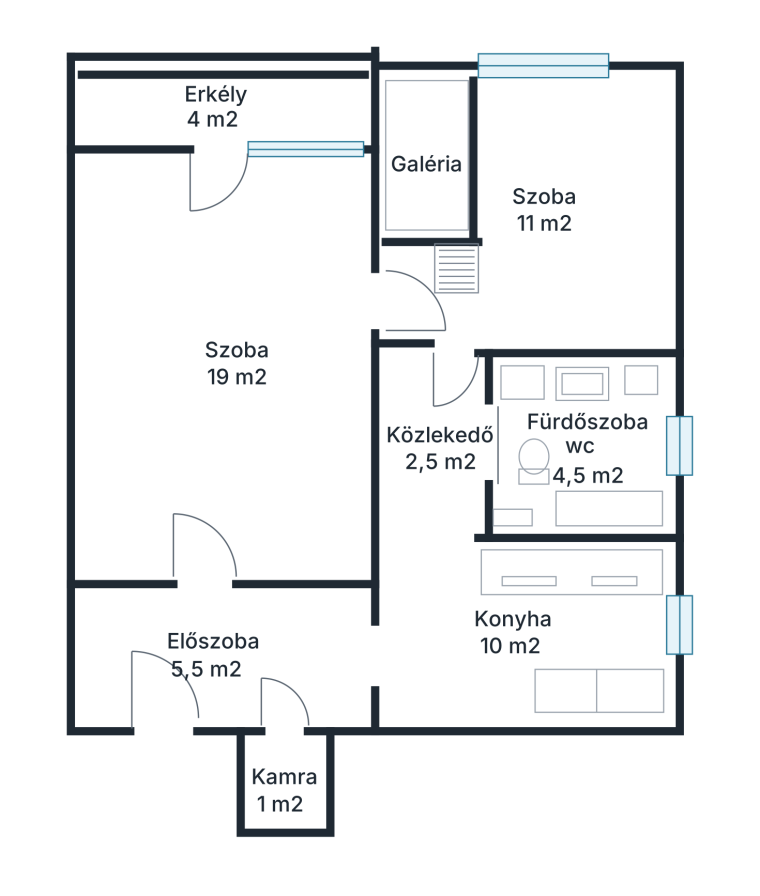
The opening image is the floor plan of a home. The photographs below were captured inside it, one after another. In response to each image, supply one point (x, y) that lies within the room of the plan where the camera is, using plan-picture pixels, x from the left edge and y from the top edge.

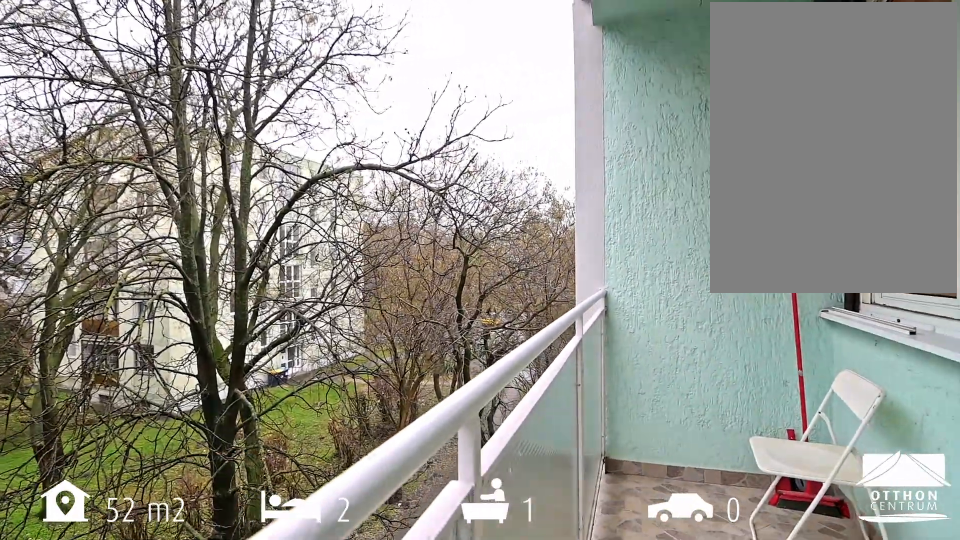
(220, 102)
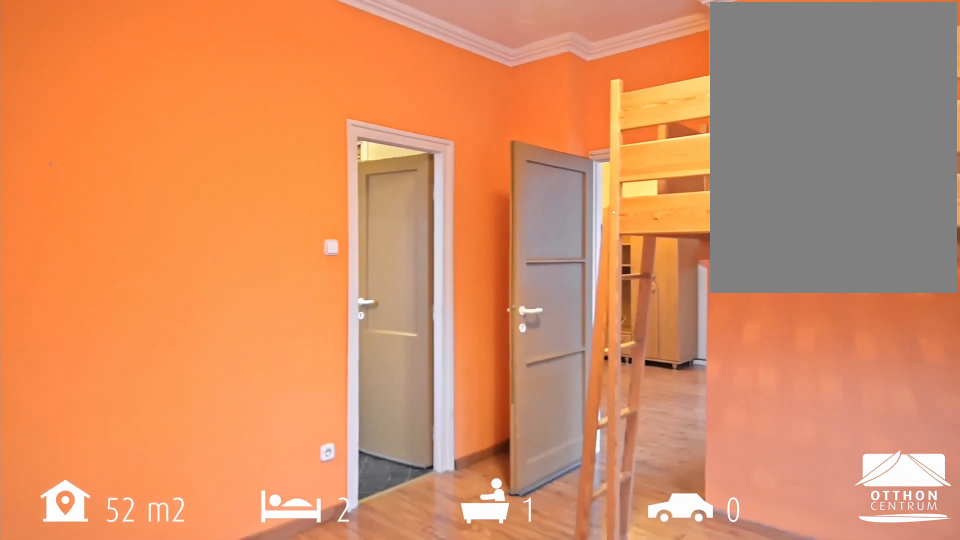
(545, 206)
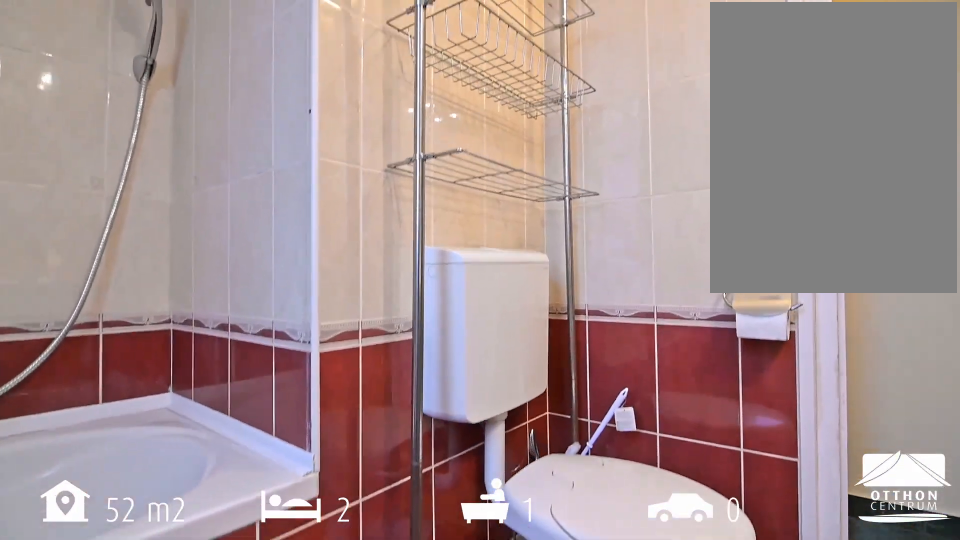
(589, 442)
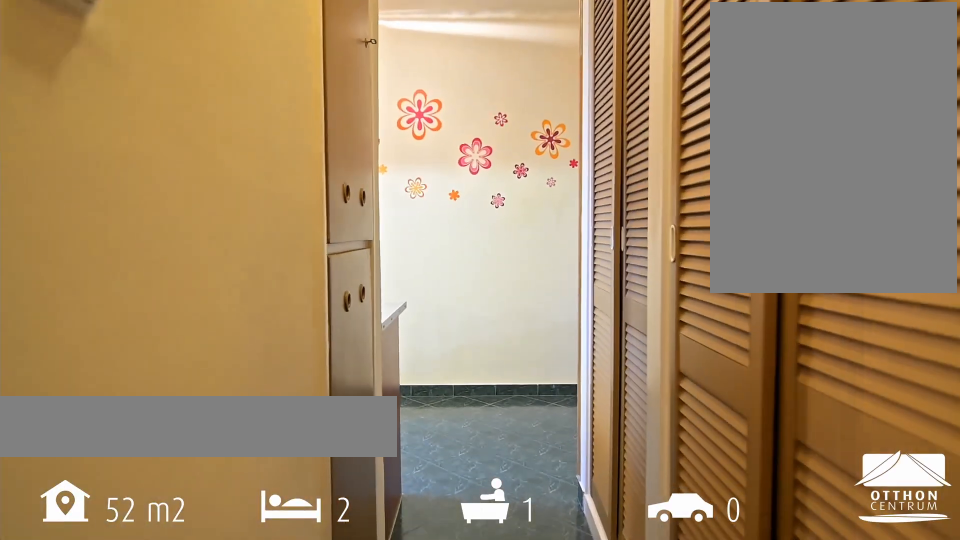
(449, 454)
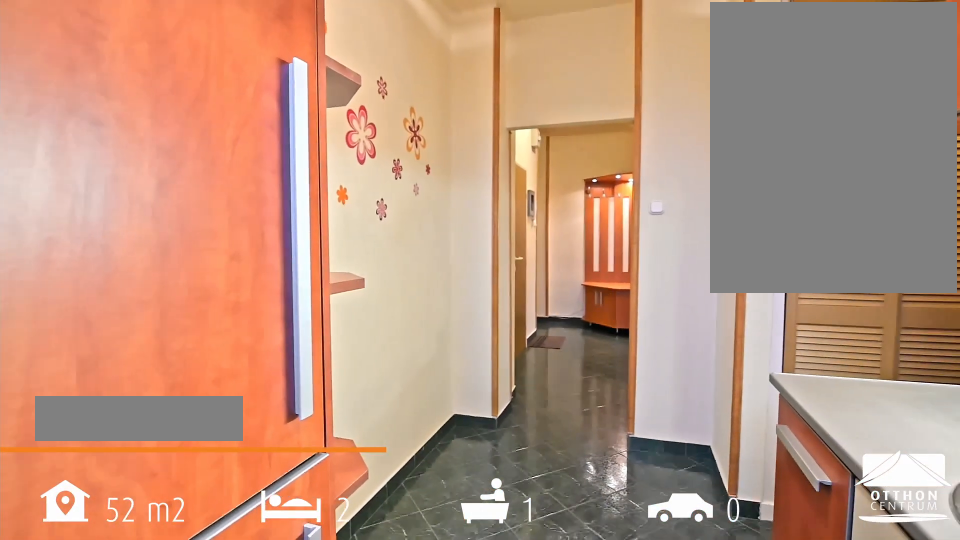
(517, 631)
